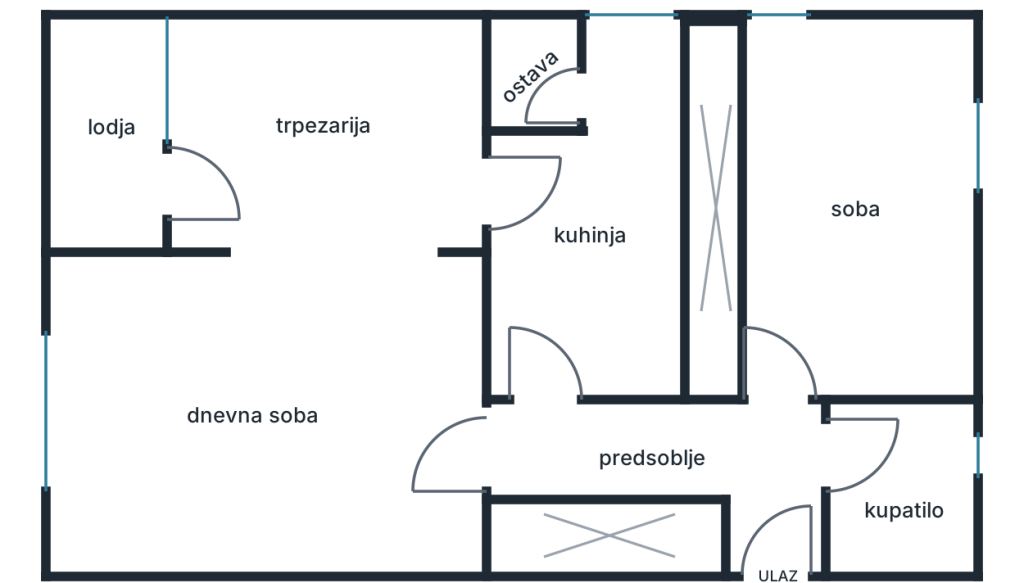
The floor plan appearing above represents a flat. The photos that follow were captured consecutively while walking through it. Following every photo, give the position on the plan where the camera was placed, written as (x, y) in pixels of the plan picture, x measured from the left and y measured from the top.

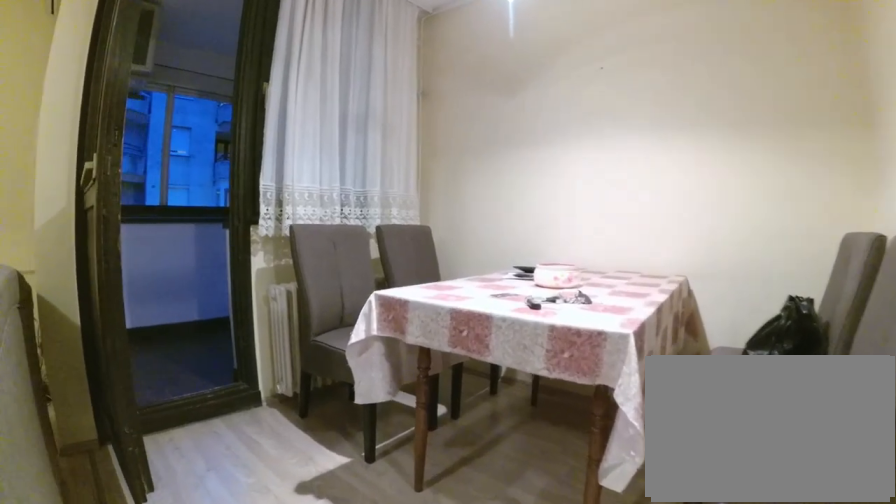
(320, 282)
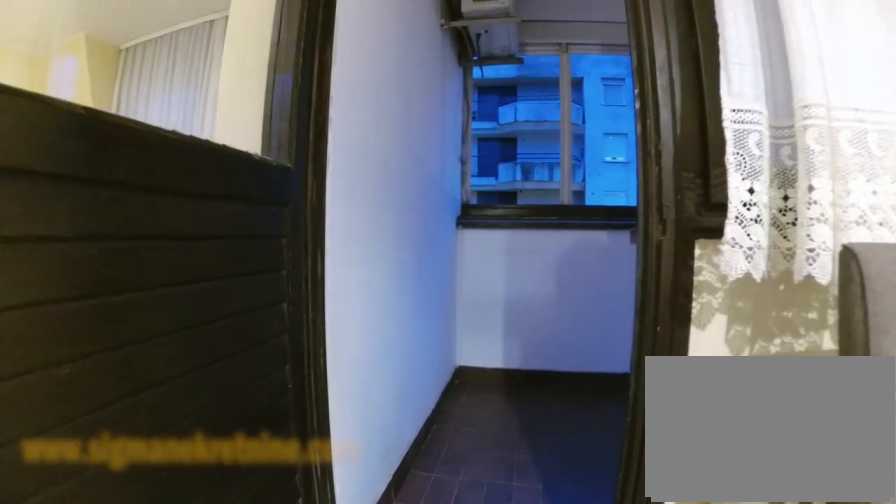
(266, 189)
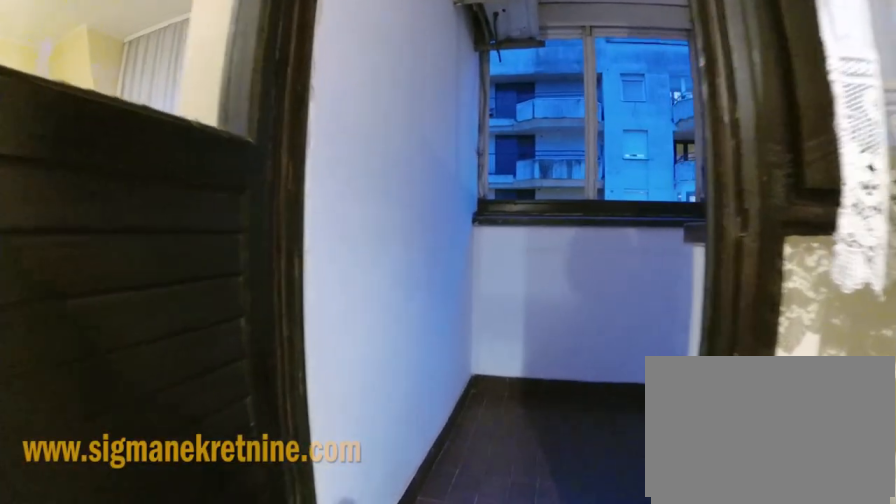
(249, 186)
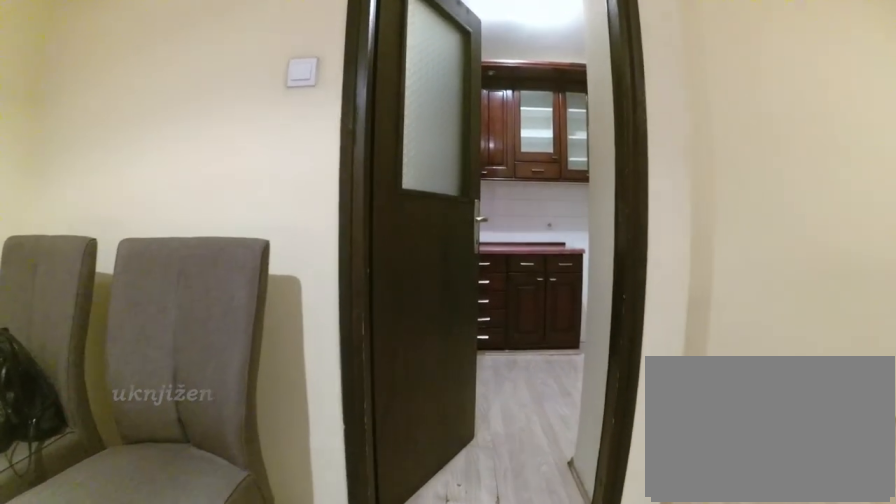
(348, 188)
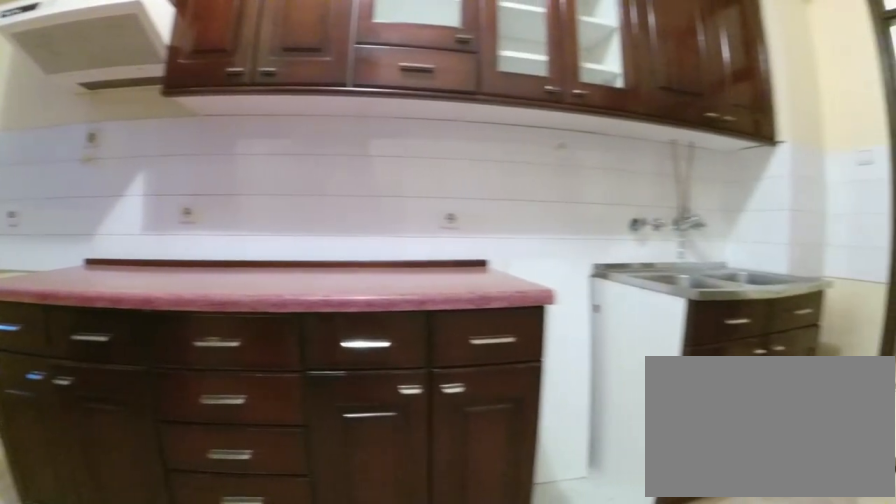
(597, 179)
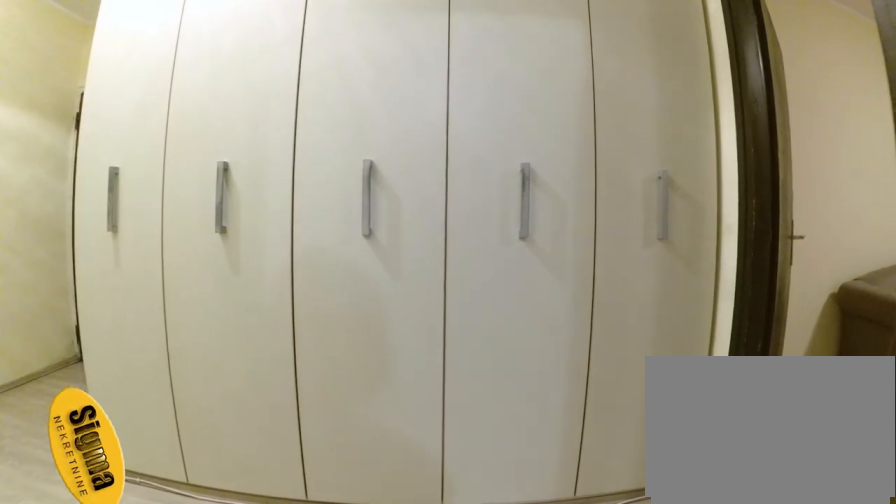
(550, 352)
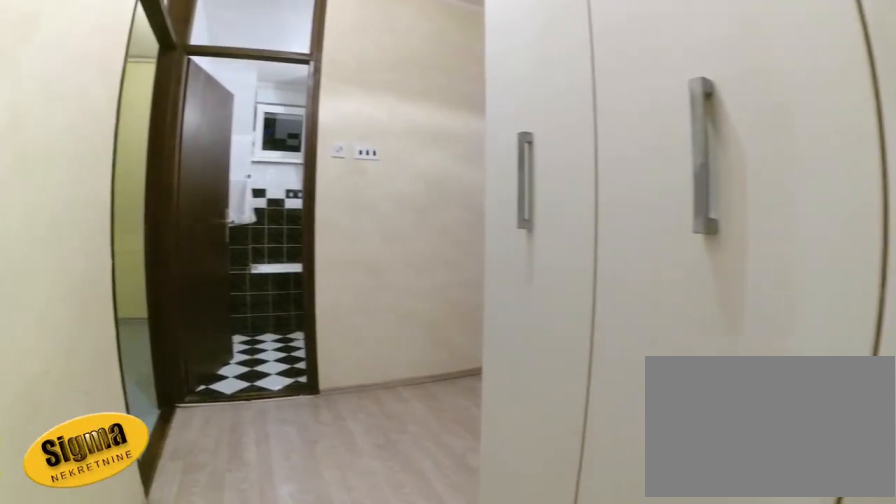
(552, 426)
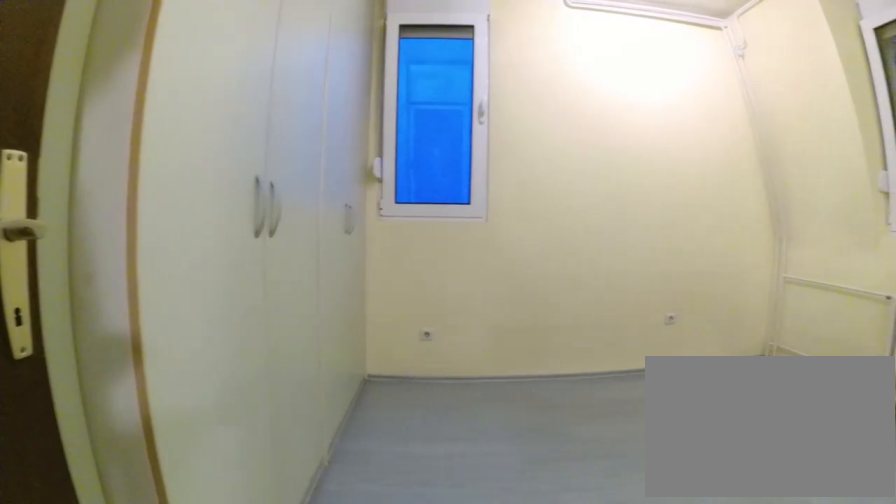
(774, 403)
